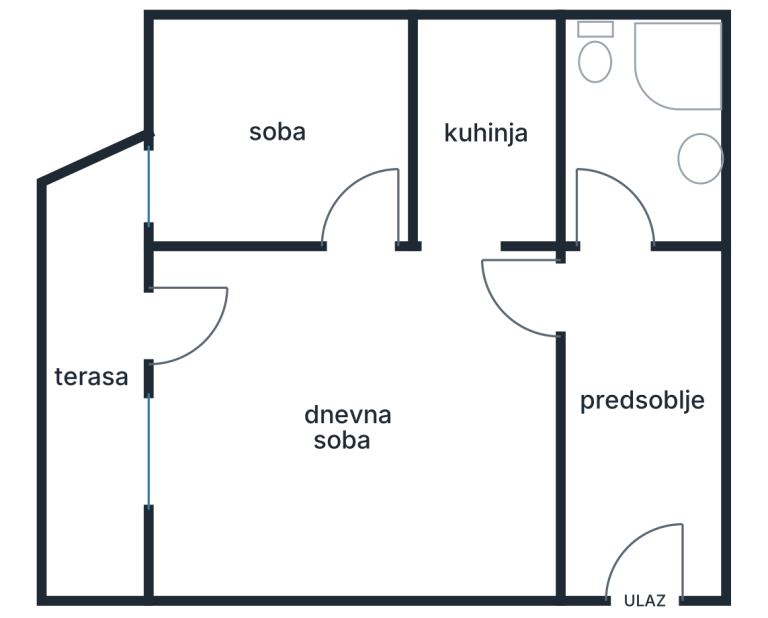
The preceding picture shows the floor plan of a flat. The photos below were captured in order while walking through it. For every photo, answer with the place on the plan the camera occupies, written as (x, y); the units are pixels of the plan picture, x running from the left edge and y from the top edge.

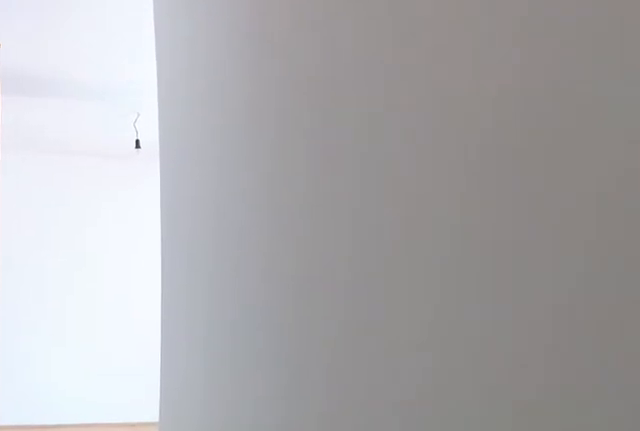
(474, 62)
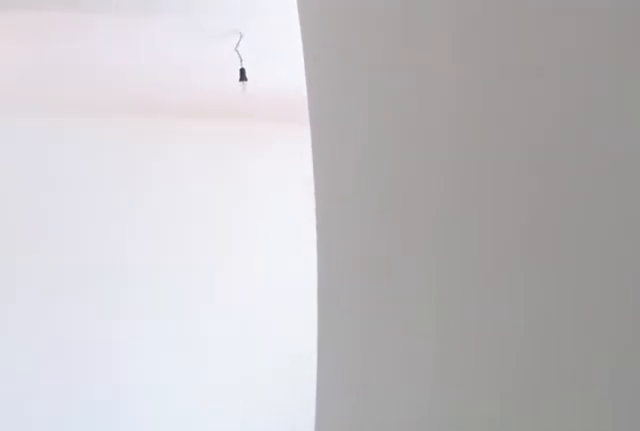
(476, 162)
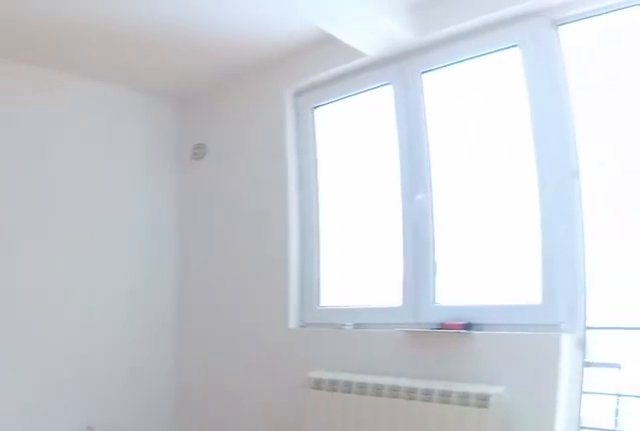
(470, 292)
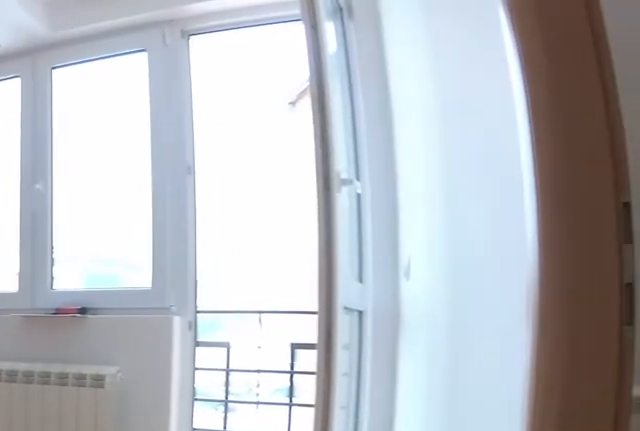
(438, 290)
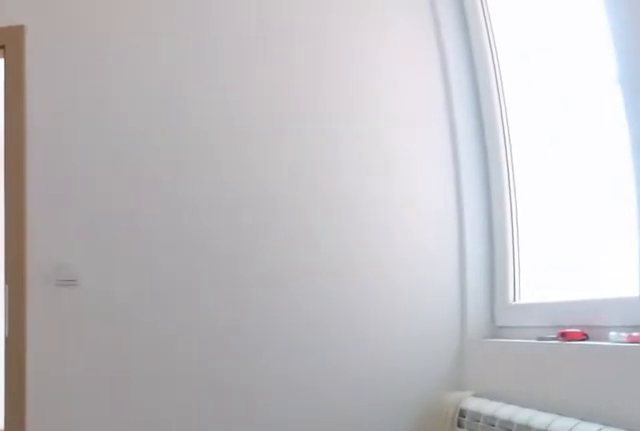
(270, 70)
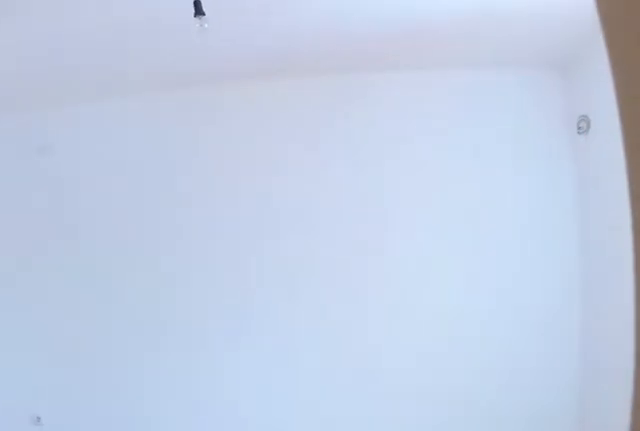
(359, 170)
